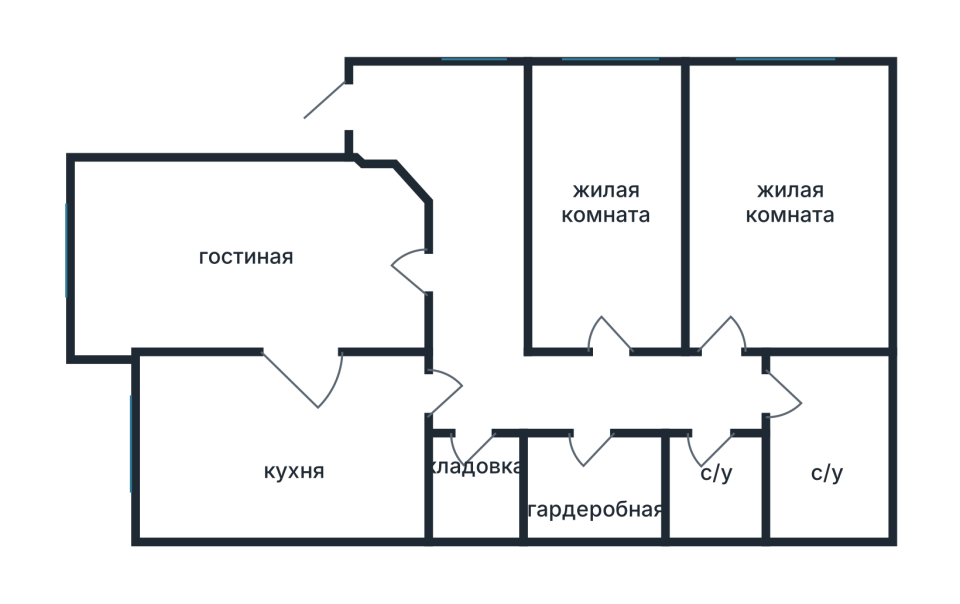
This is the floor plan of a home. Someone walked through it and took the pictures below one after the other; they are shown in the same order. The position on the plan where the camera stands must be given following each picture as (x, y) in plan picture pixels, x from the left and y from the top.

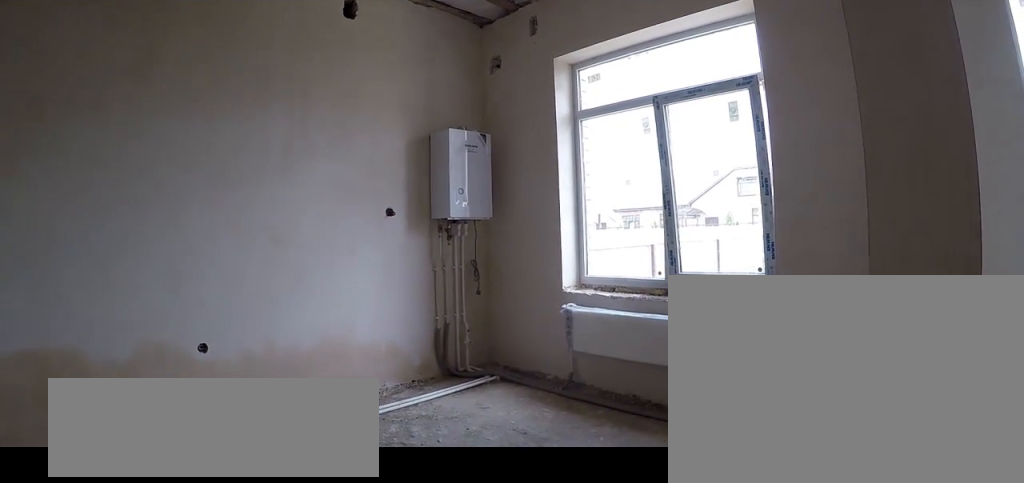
(248, 432)
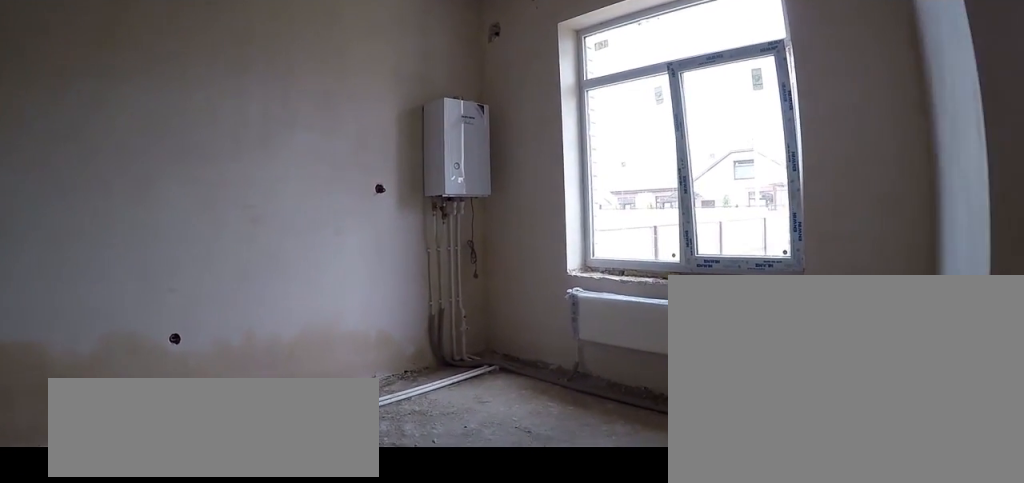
(233, 452)
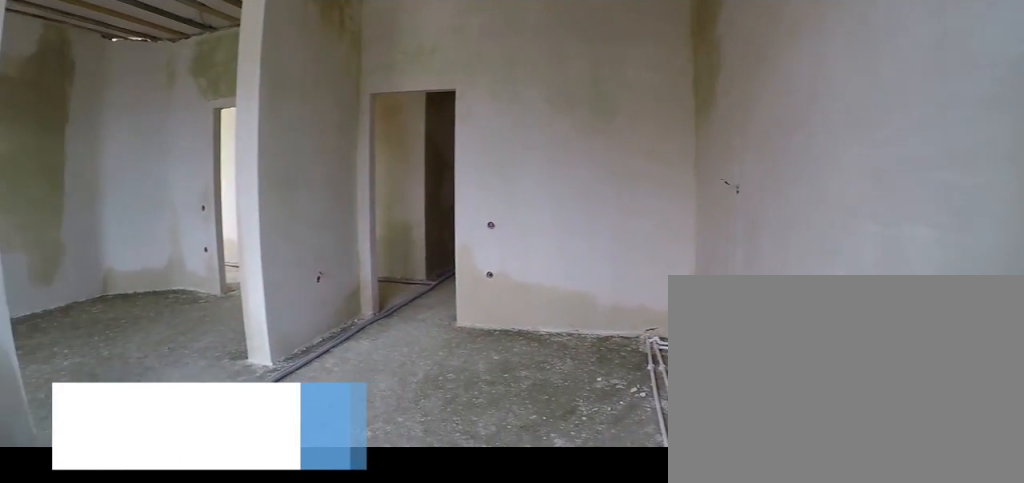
(193, 496)
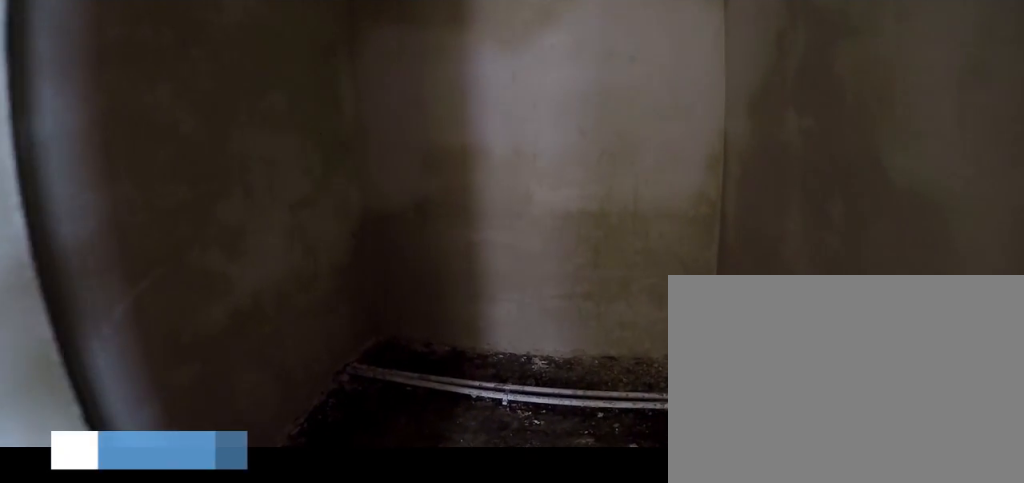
(475, 423)
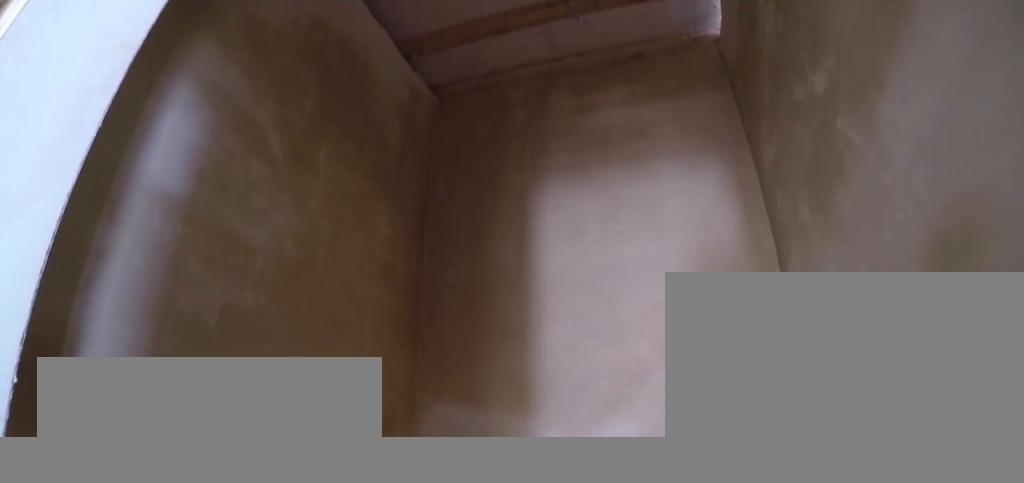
(472, 463)
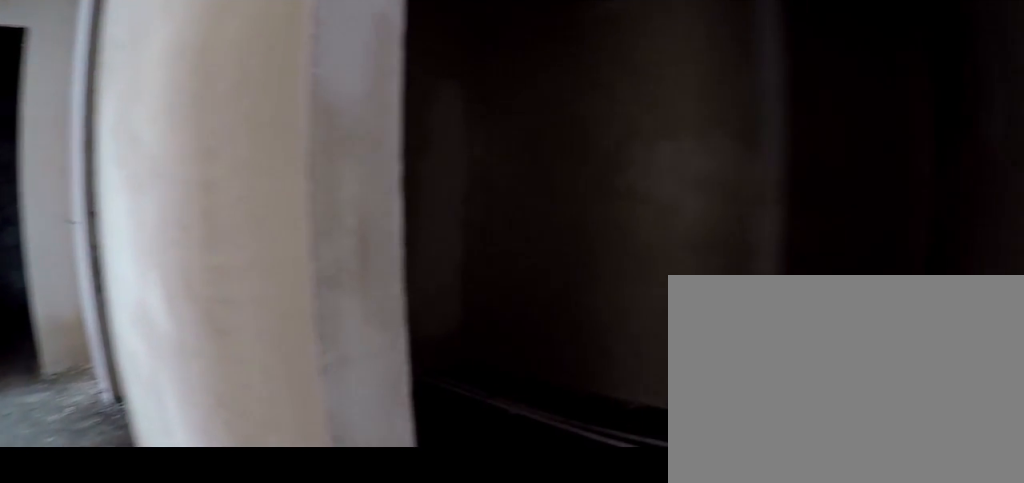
(584, 407)
